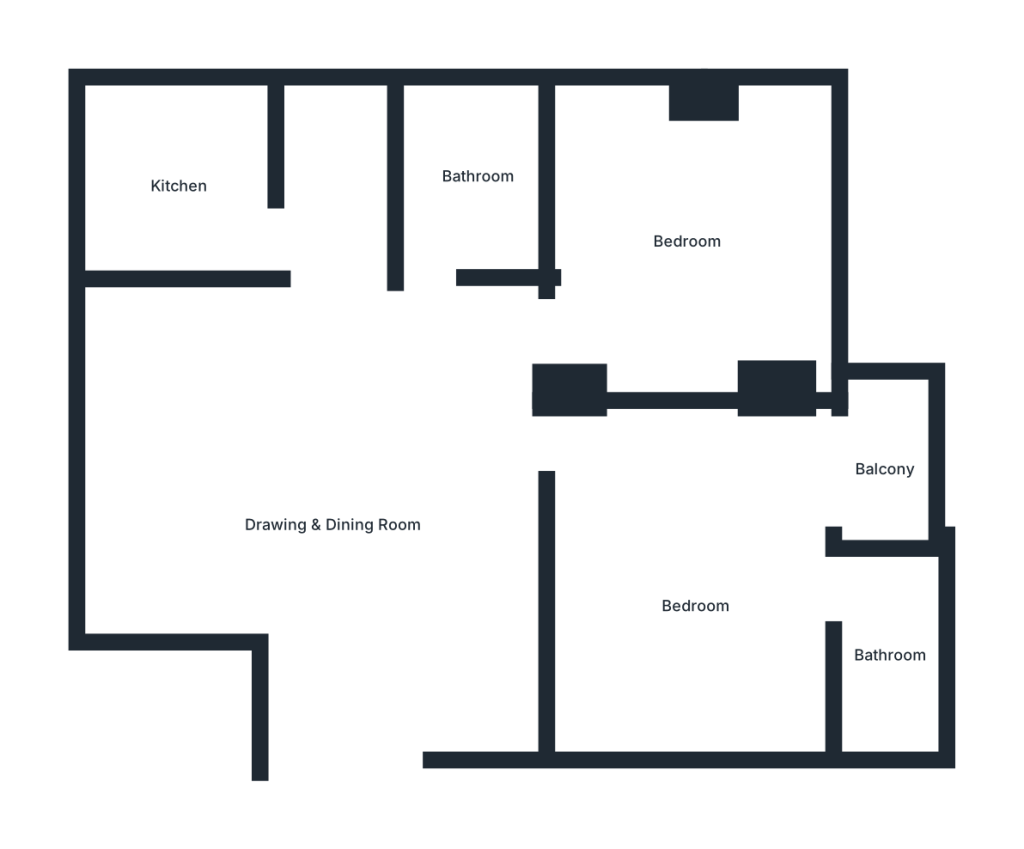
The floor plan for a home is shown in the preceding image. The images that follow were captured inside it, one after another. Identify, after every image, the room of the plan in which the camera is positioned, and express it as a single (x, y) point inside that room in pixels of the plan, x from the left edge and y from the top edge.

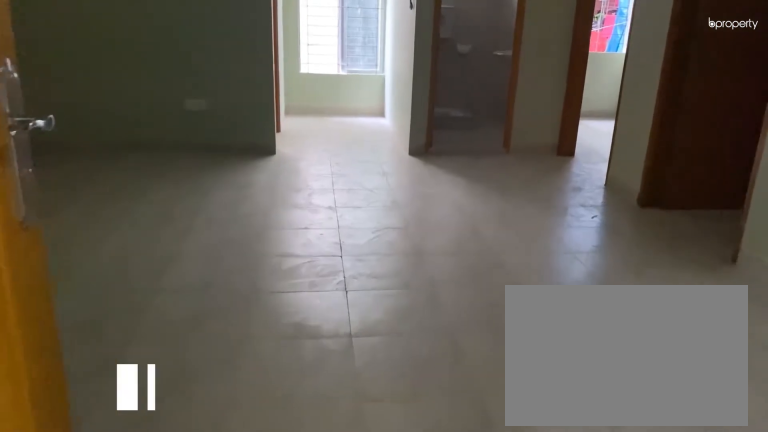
(345, 740)
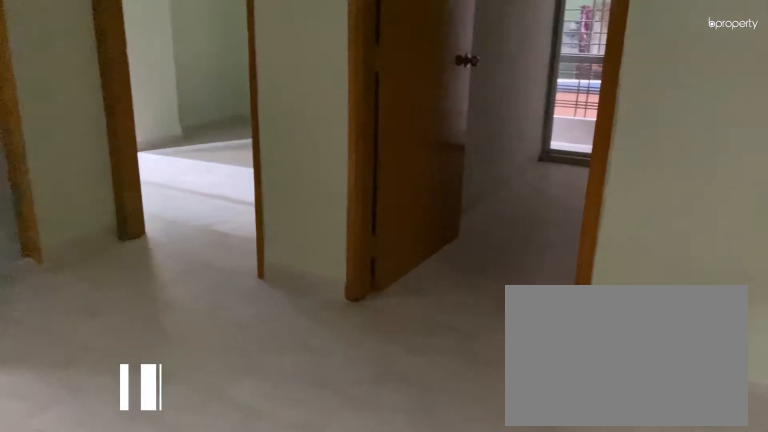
(342, 534)
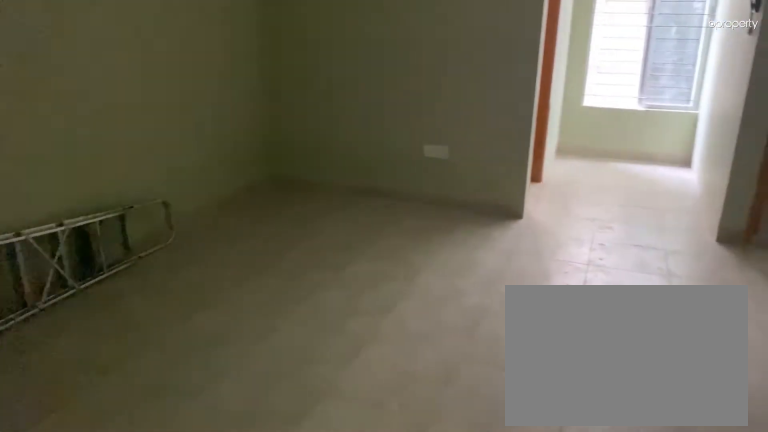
(342, 534)
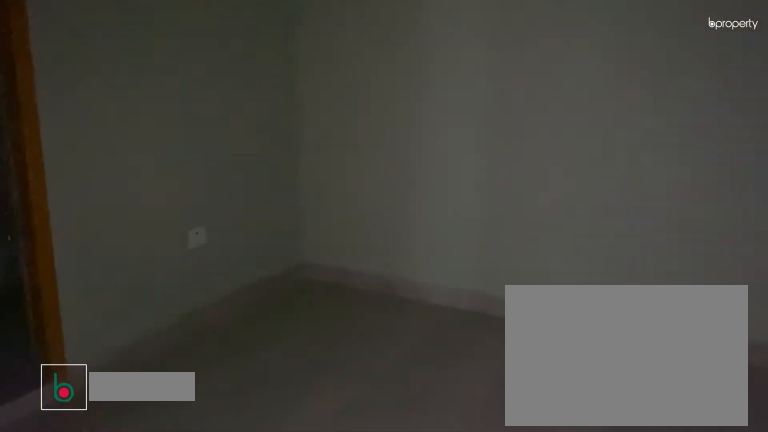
(698, 611)
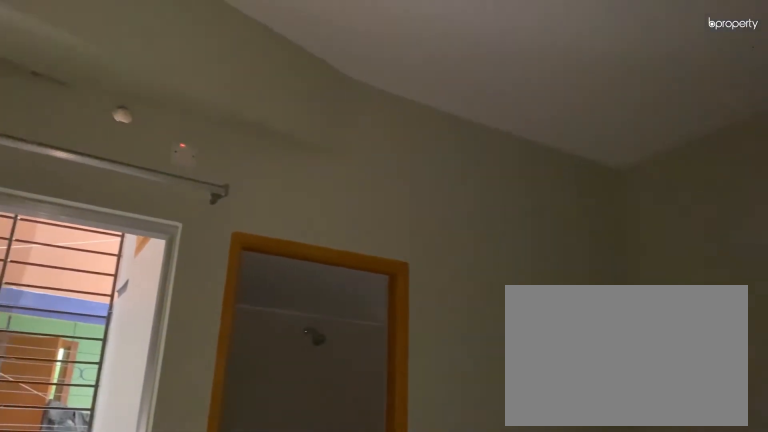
(698, 611)
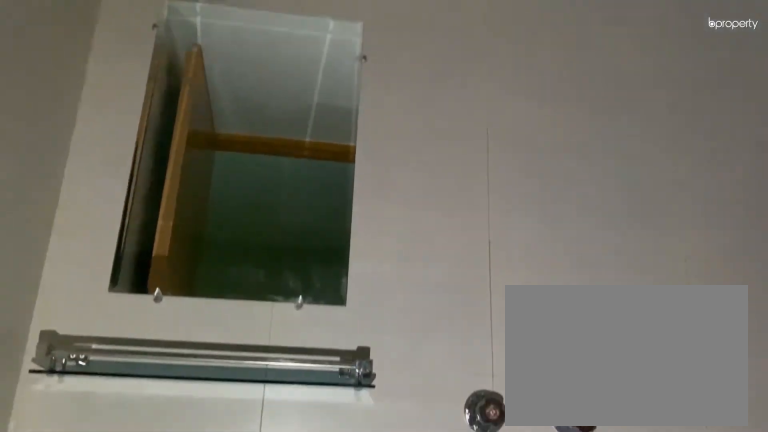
(890, 657)
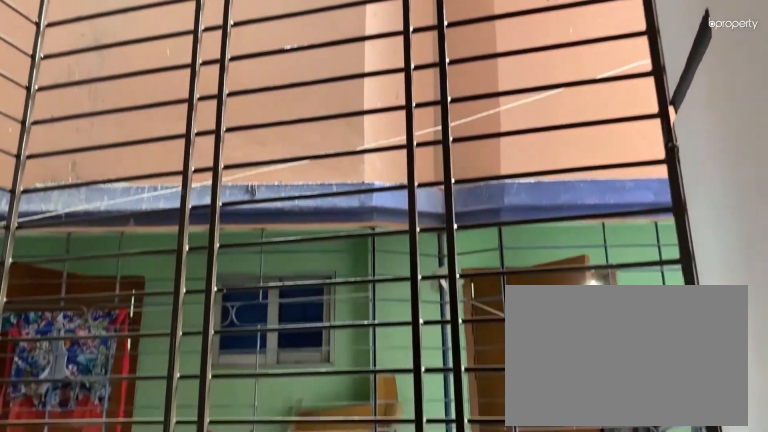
(890, 466)
